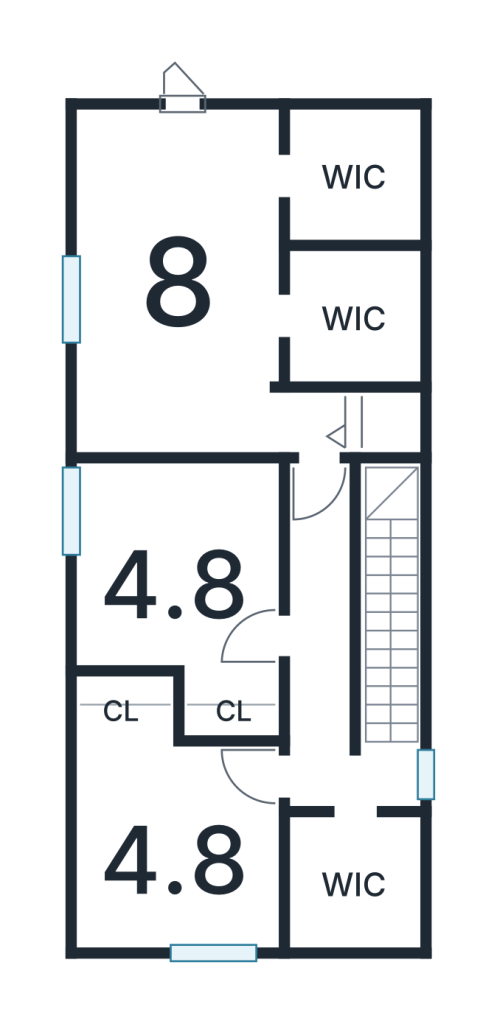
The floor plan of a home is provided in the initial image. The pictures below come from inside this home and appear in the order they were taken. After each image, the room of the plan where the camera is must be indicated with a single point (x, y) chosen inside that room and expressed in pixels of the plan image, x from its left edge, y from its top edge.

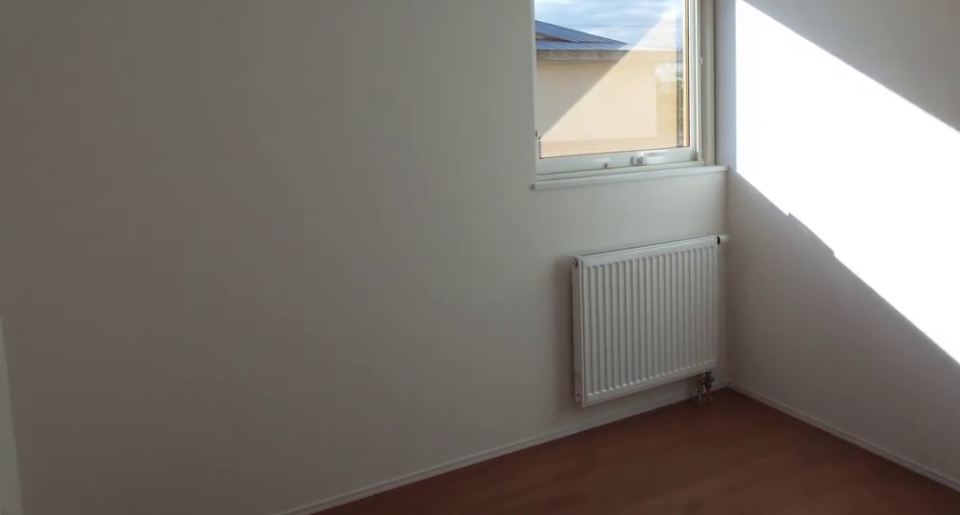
(183, 574)
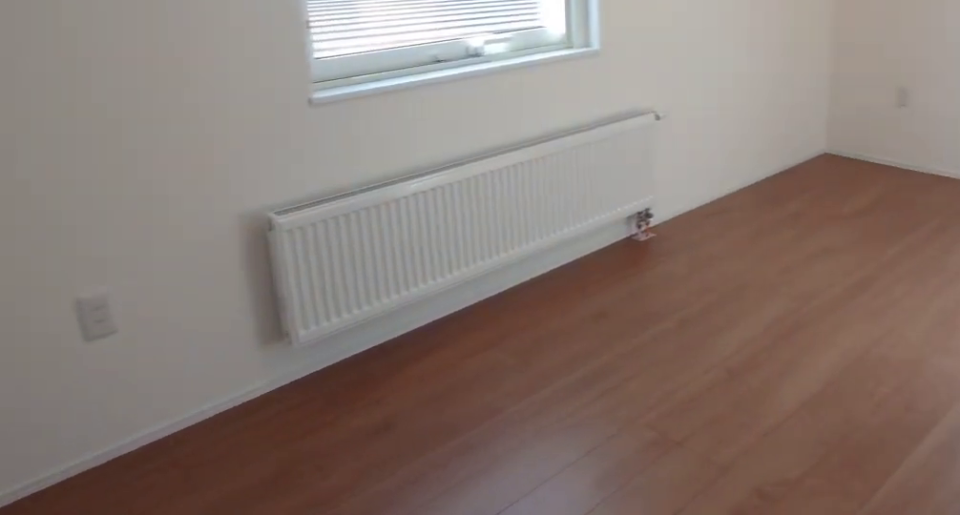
(171, 306)
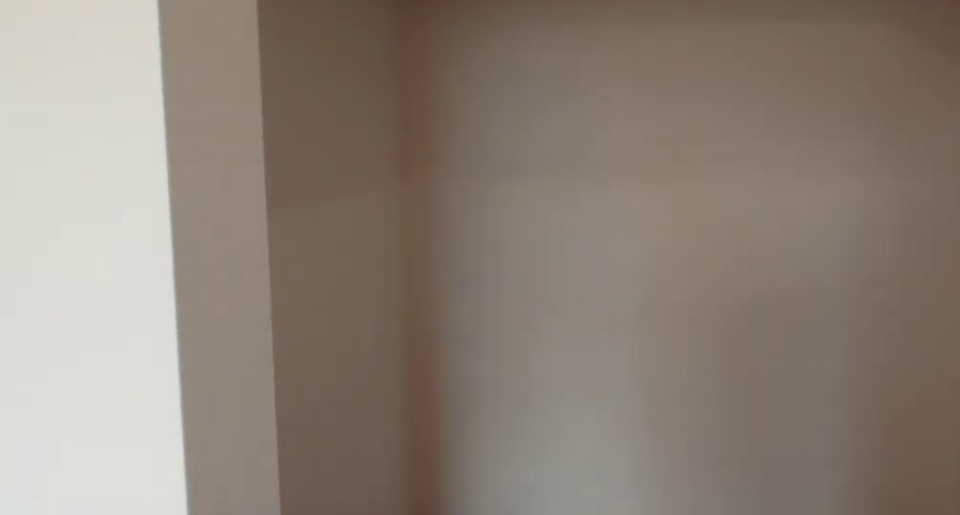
(358, 333)
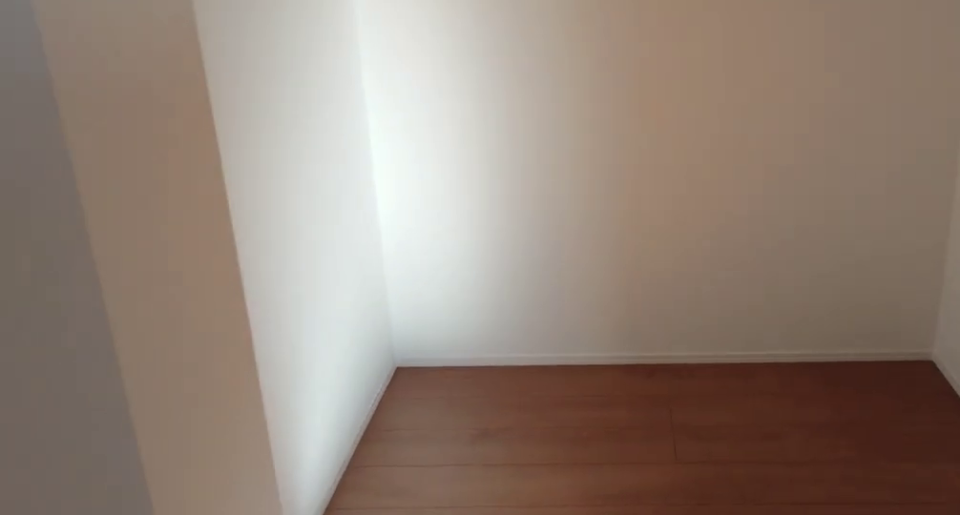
(358, 333)
